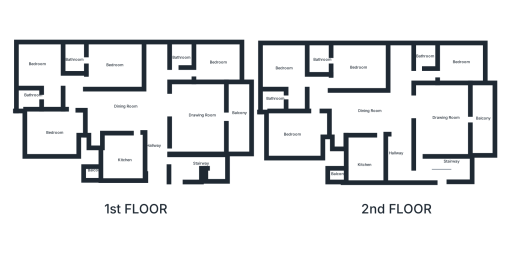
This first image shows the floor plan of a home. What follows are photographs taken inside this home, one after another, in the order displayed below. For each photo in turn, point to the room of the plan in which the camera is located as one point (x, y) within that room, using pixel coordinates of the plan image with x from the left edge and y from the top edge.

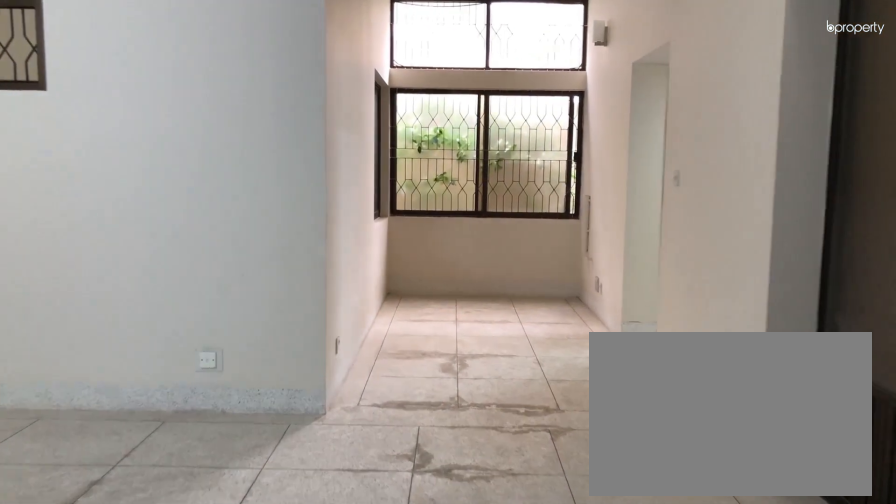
(140, 113)
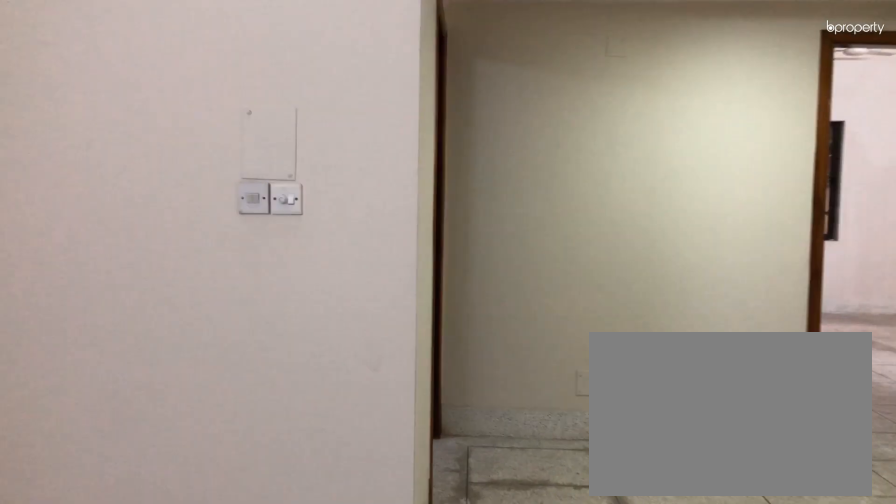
(112, 110)
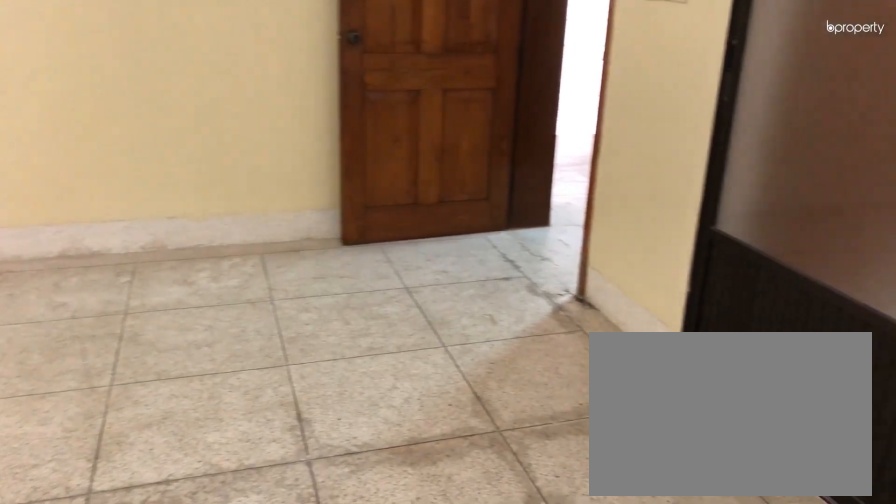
(204, 121)
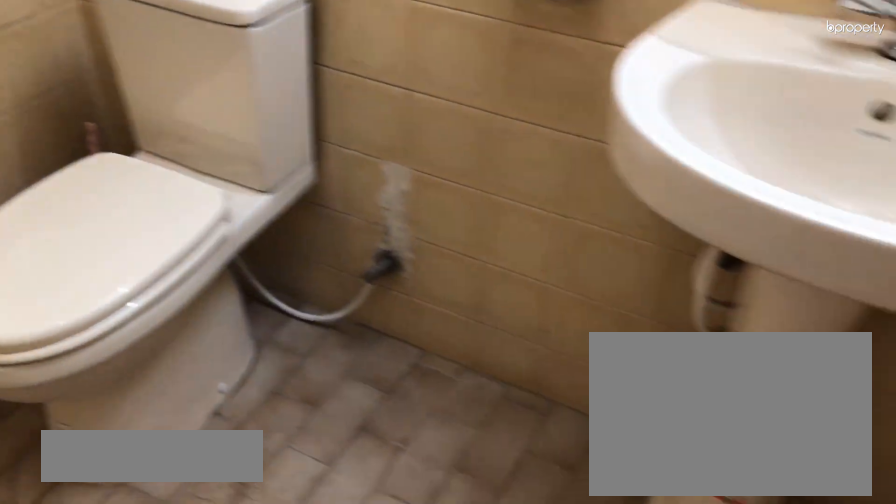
(181, 53)
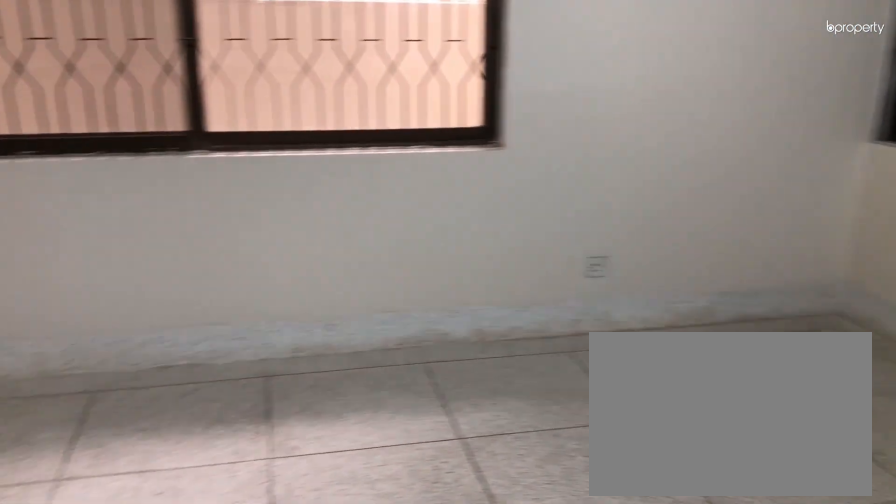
(110, 61)
